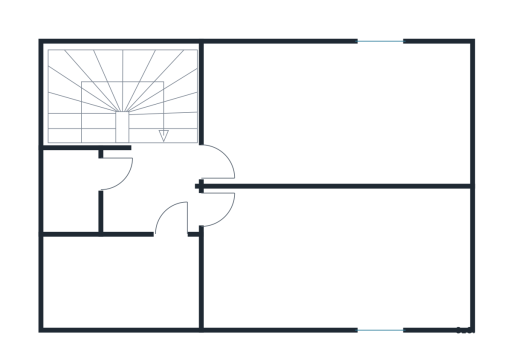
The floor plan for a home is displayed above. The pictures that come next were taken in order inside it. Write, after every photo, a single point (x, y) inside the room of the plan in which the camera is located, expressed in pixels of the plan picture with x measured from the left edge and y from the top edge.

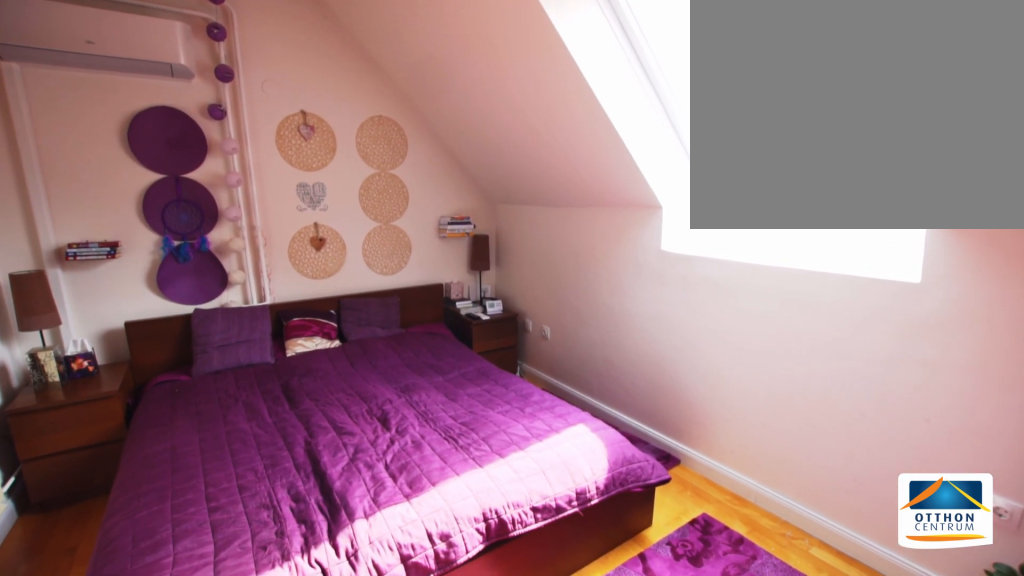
(342, 278)
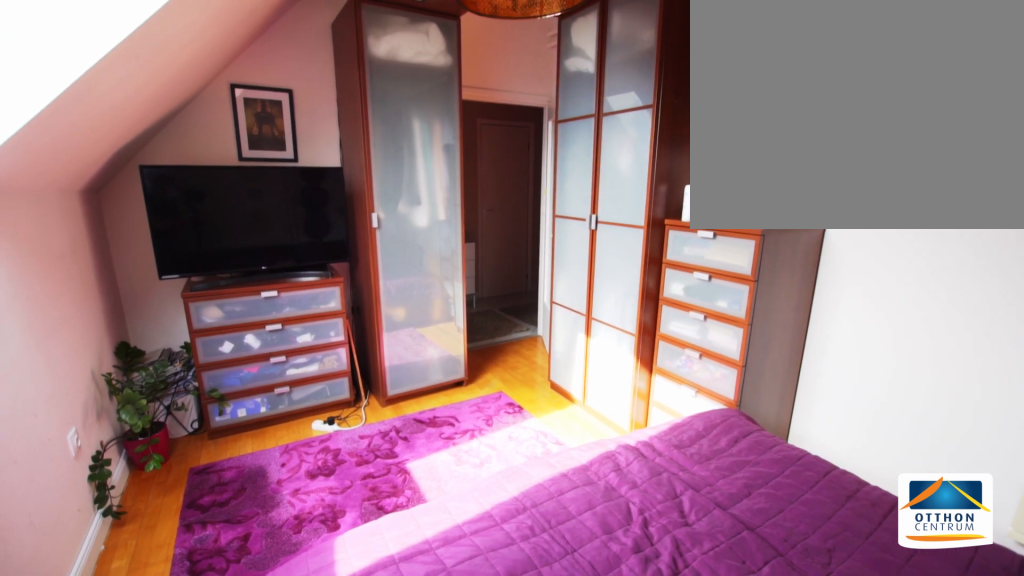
(341, 277)
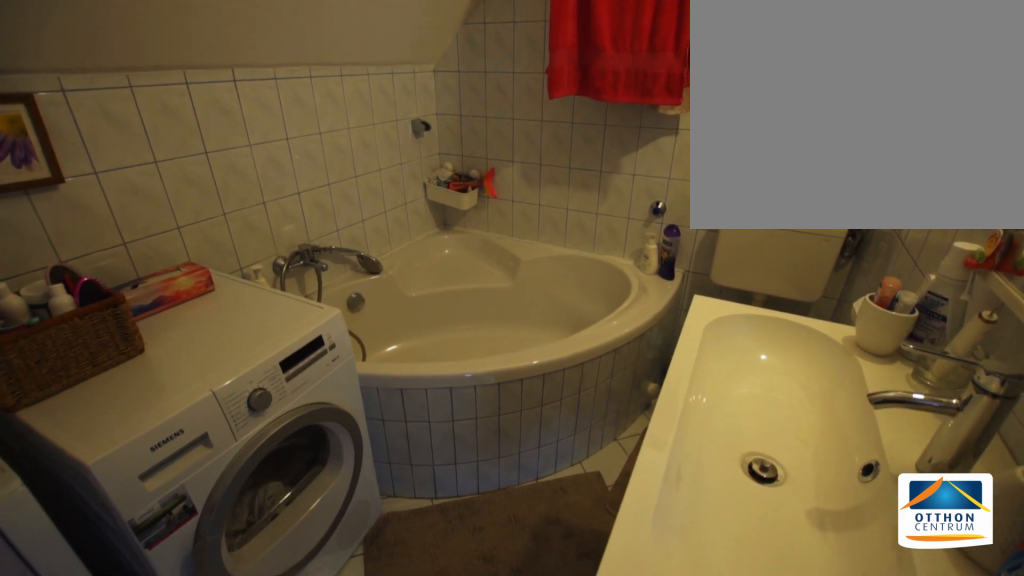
(114, 278)
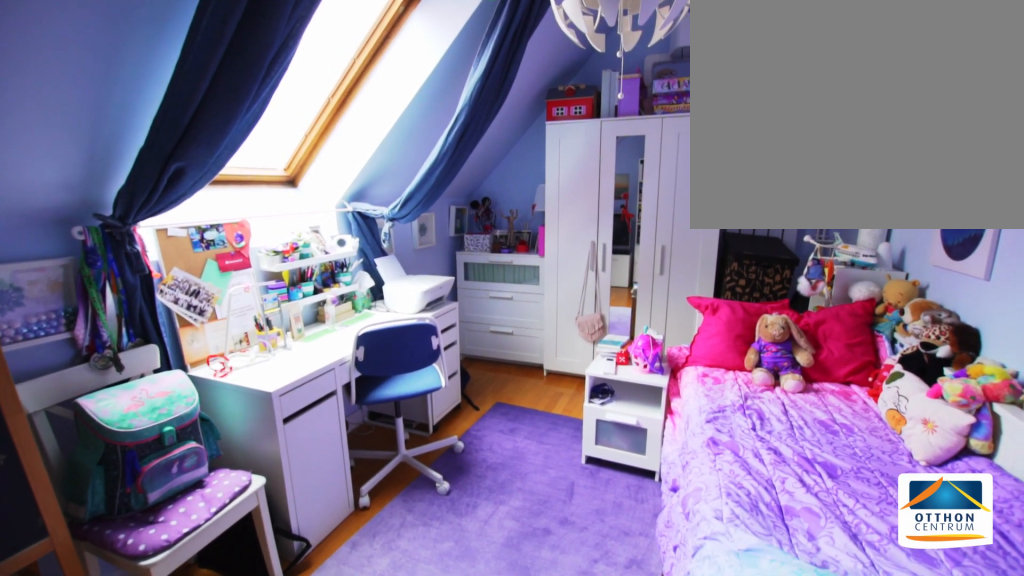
(339, 118)
